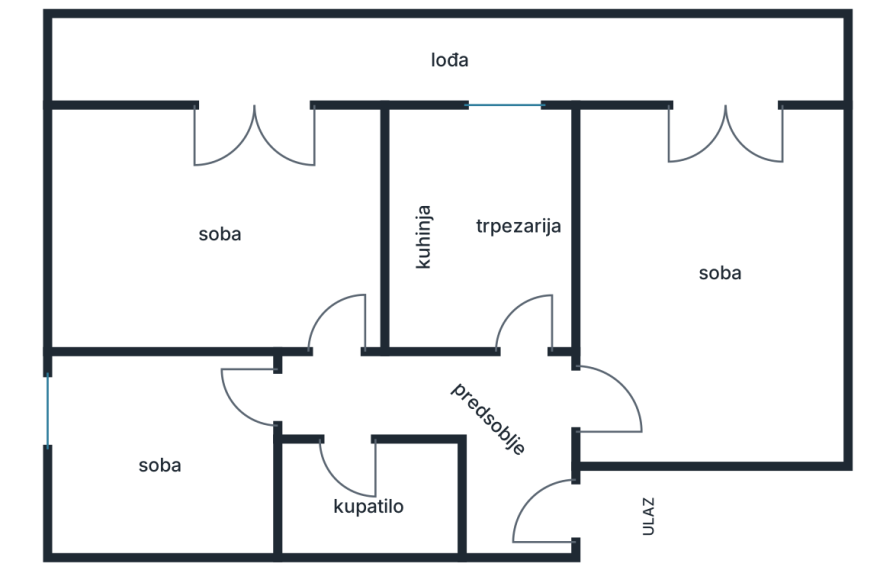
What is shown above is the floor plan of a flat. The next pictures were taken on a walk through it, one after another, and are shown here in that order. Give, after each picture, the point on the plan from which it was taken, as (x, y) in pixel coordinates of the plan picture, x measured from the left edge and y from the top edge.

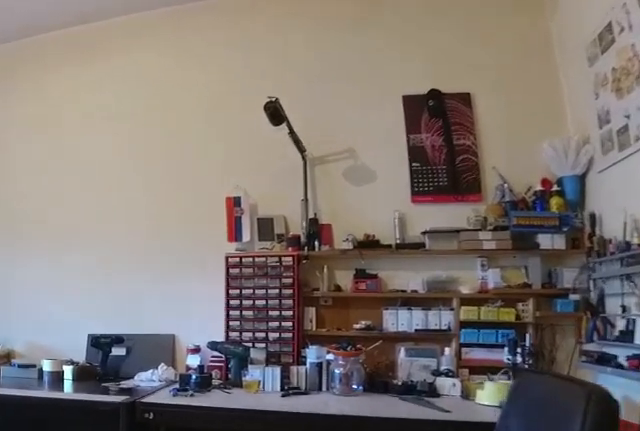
(614, 376)
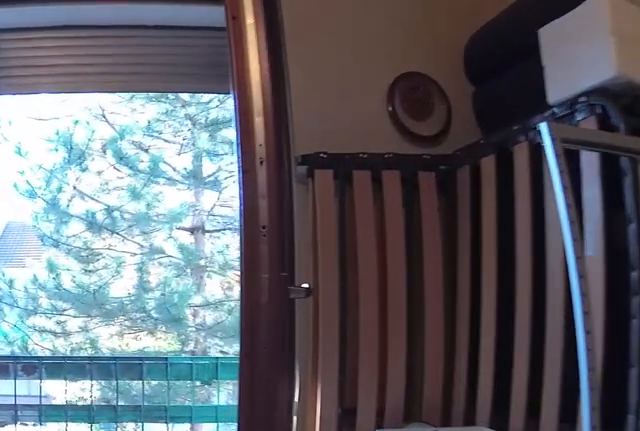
(679, 284)
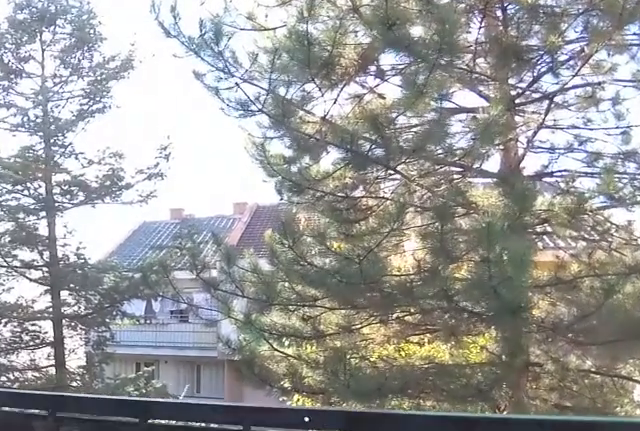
(741, 103)
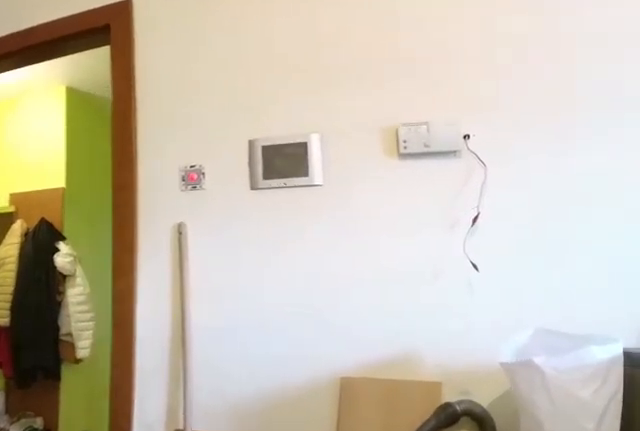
(691, 245)
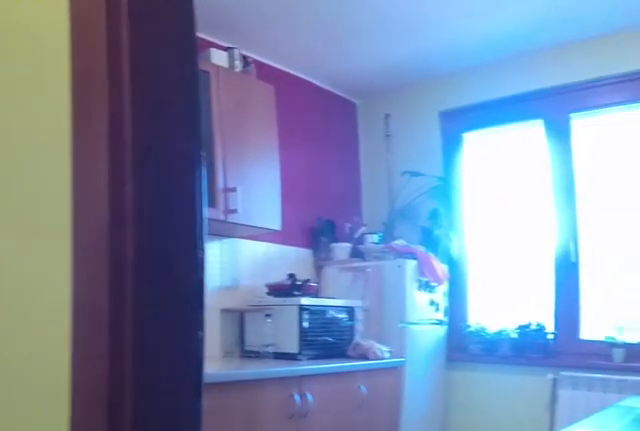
(570, 402)
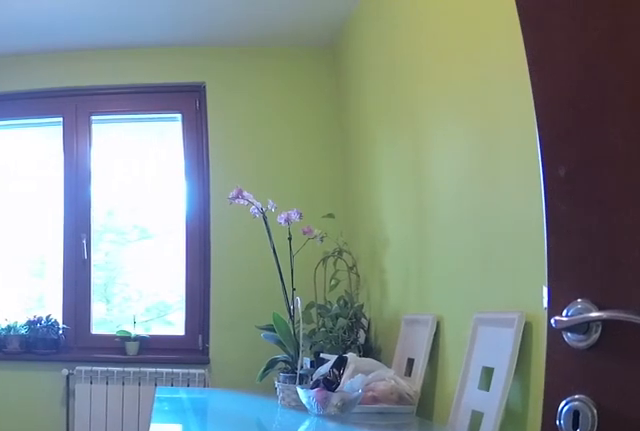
(550, 398)
